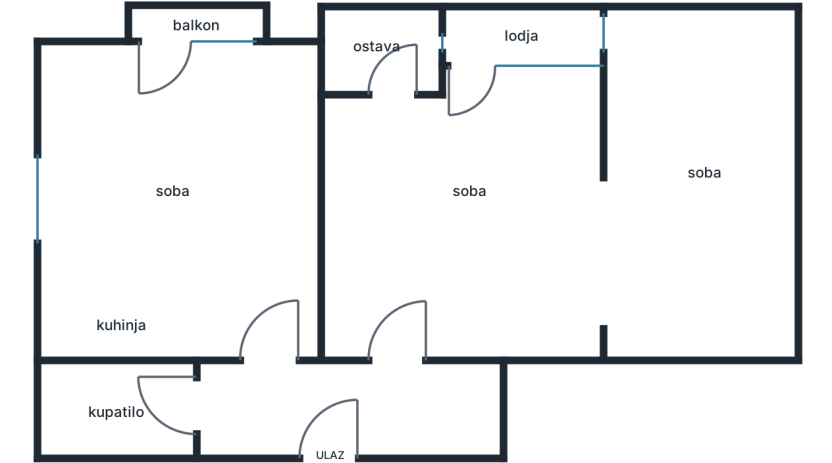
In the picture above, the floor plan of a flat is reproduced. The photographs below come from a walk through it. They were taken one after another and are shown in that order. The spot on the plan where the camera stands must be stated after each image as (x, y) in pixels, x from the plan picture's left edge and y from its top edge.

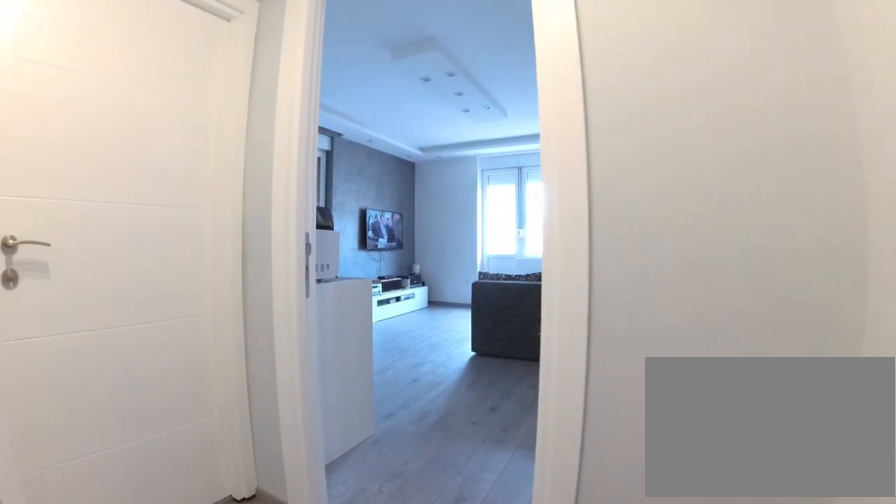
(294, 429)
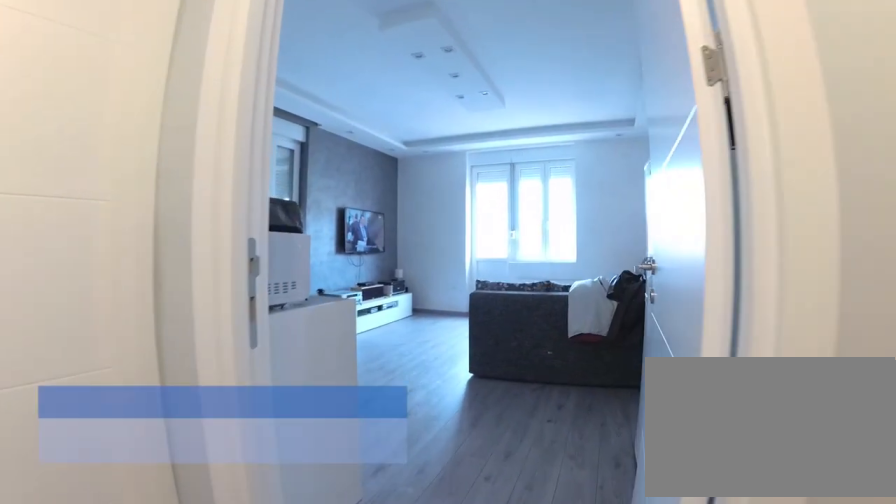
(286, 405)
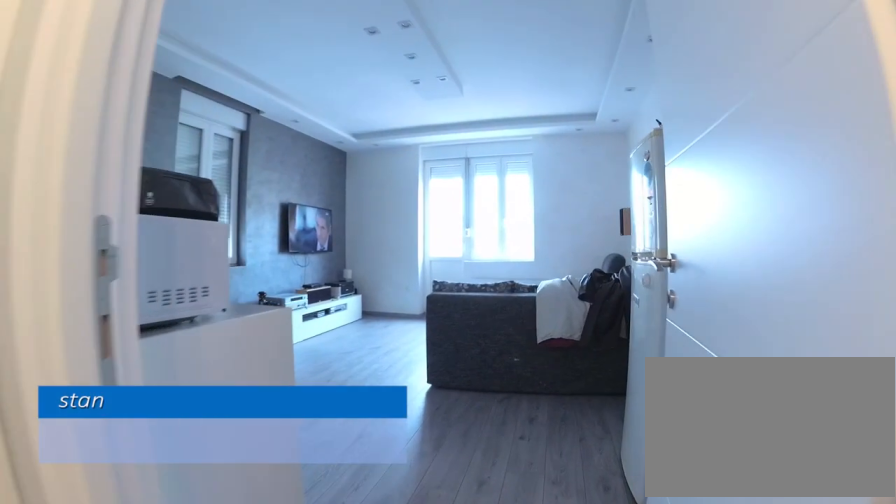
(282, 389)
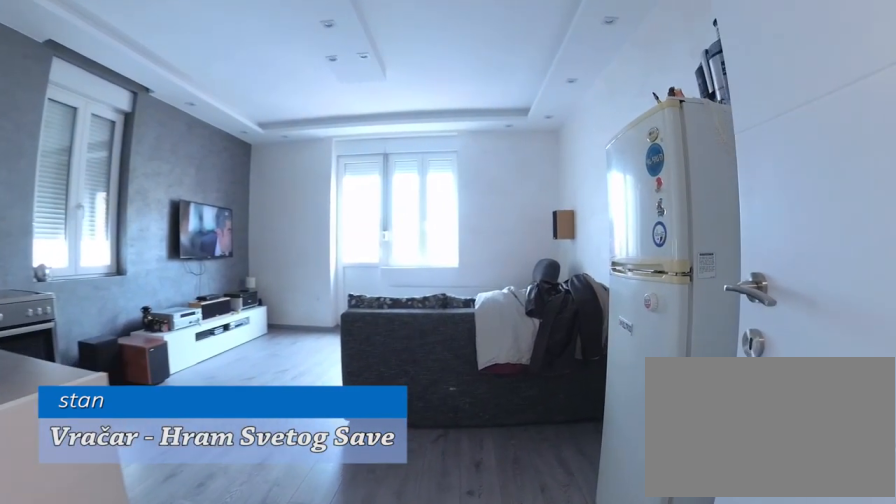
(278, 358)
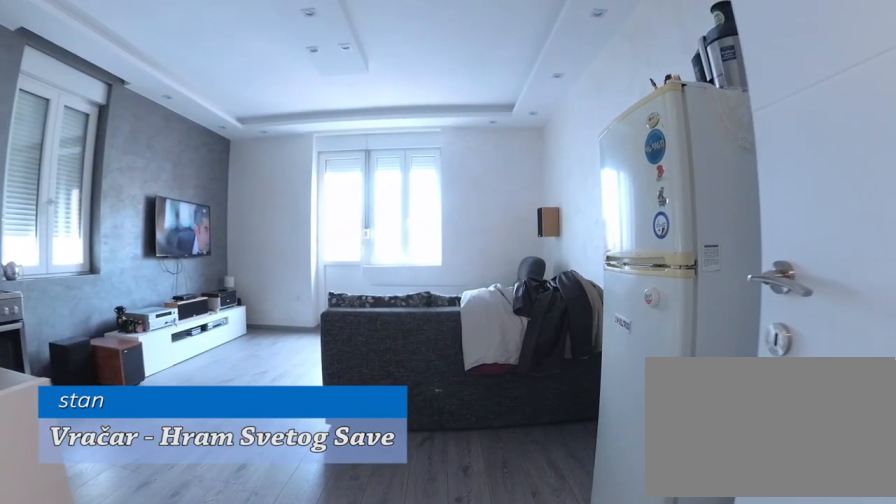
(278, 351)
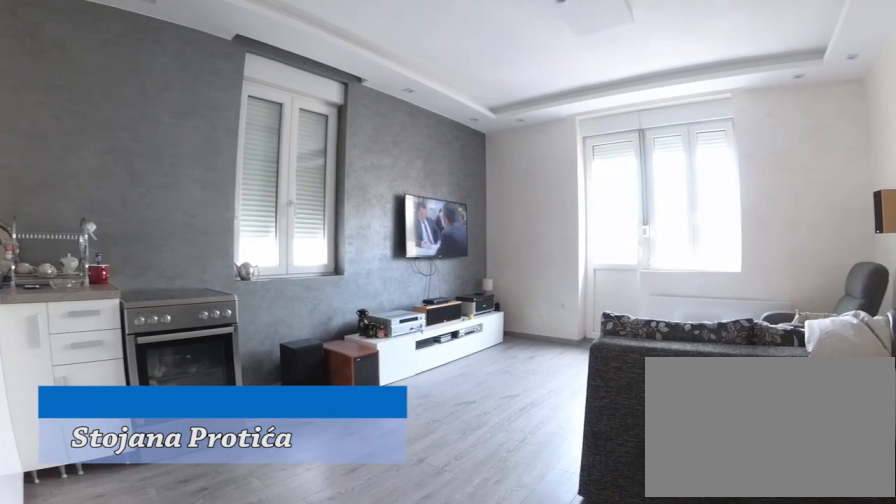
(289, 315)
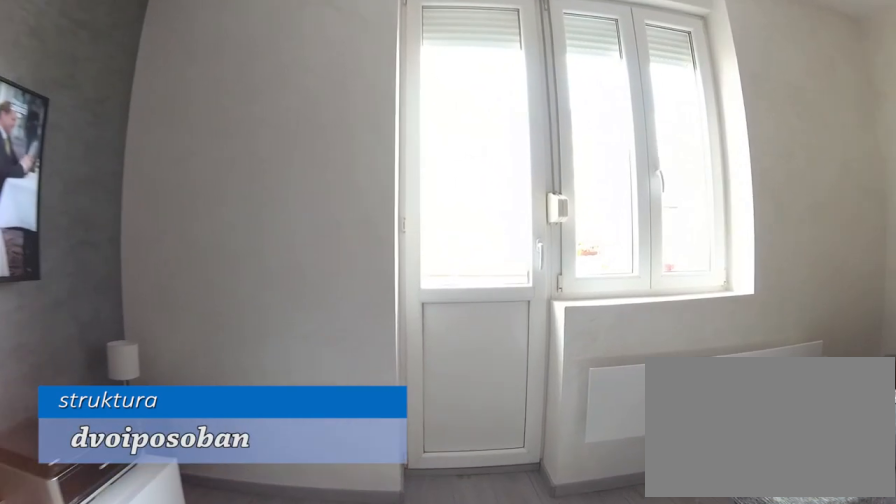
(166, 174)
